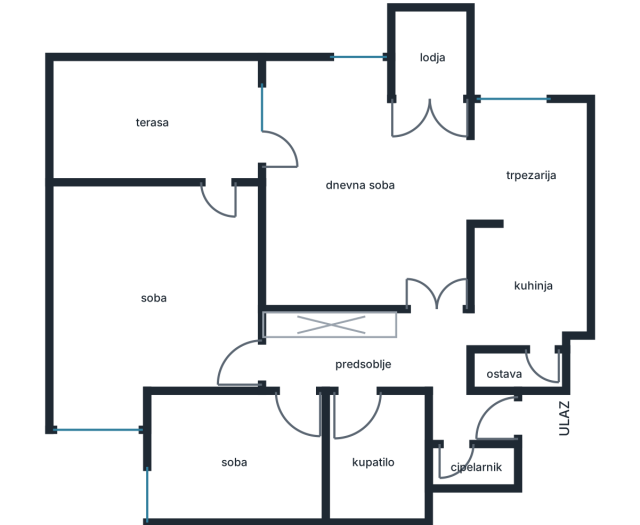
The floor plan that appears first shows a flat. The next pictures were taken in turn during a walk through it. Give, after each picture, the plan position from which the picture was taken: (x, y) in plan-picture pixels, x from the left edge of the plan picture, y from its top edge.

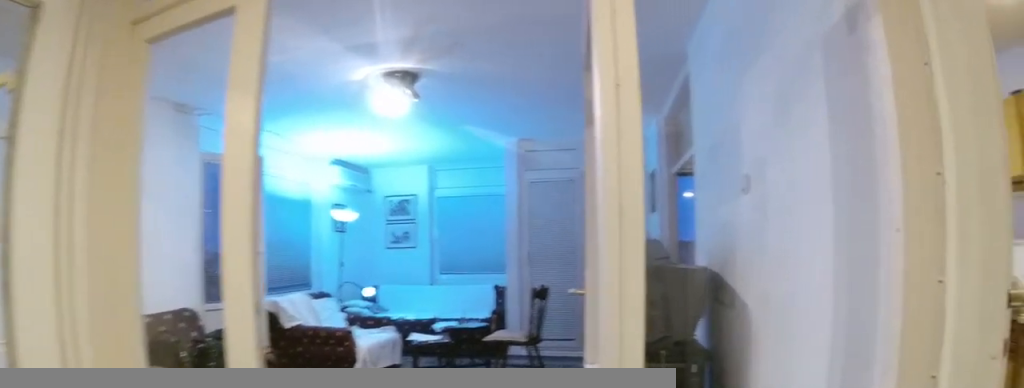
(450, 363)
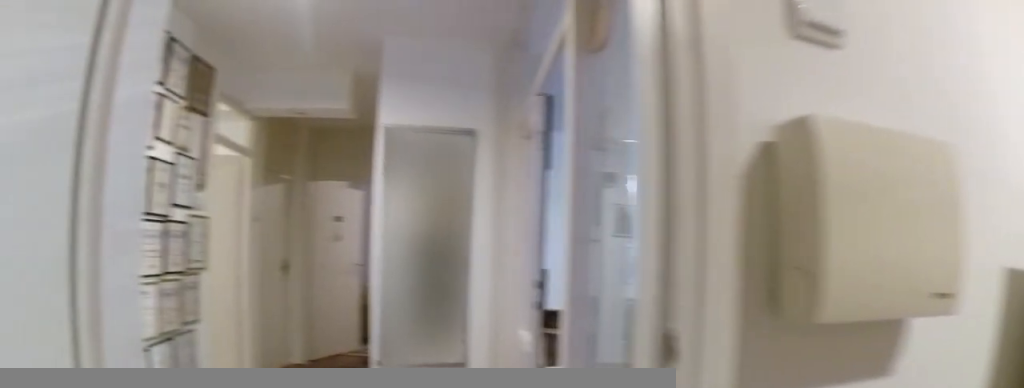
(547, 334)
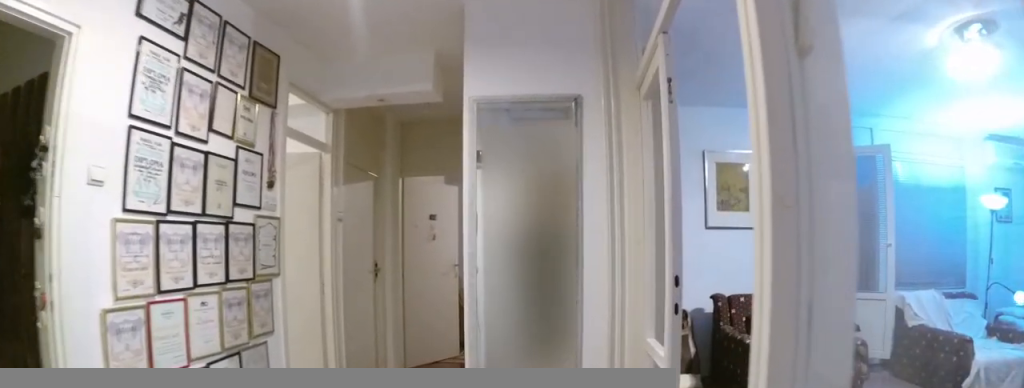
(505, 334)
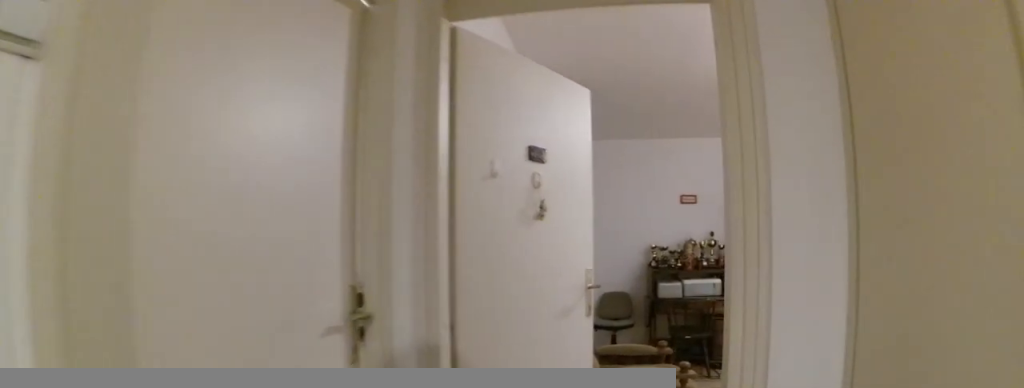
(371, 355)
